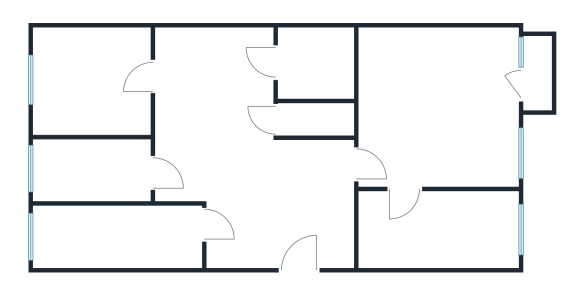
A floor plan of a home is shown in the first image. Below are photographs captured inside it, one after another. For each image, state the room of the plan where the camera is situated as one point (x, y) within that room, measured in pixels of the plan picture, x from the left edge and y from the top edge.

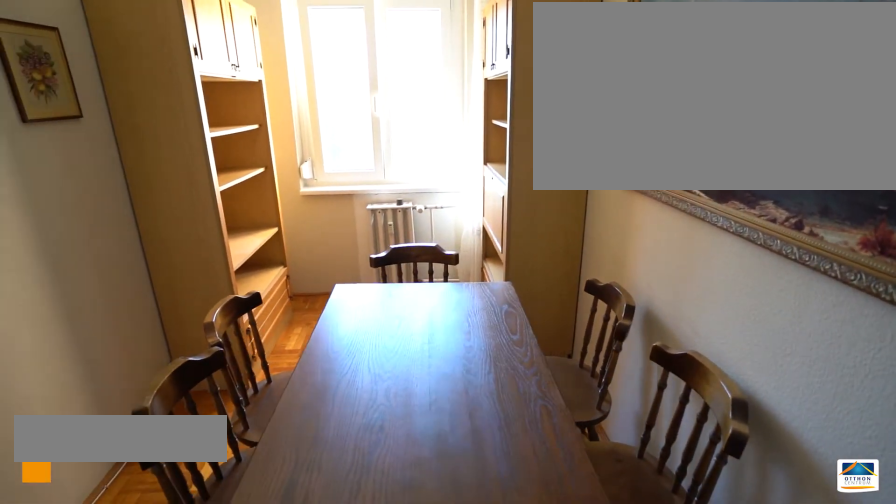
(432, 238)
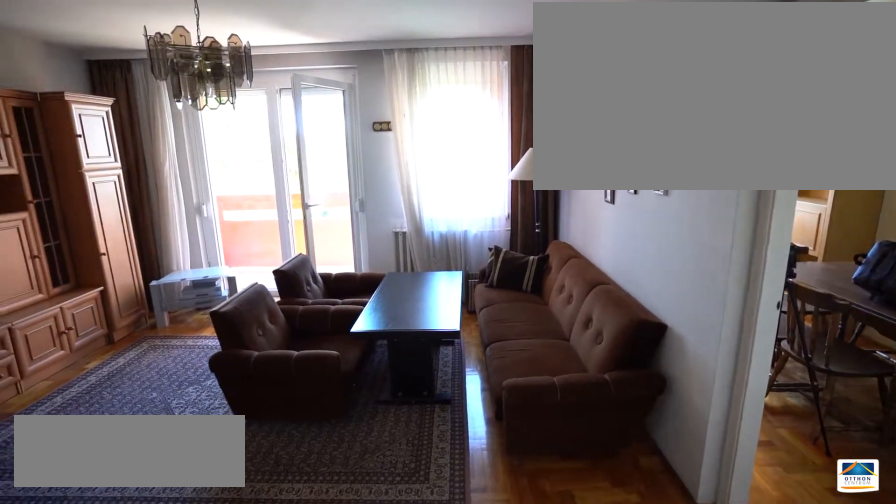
(439, 116)
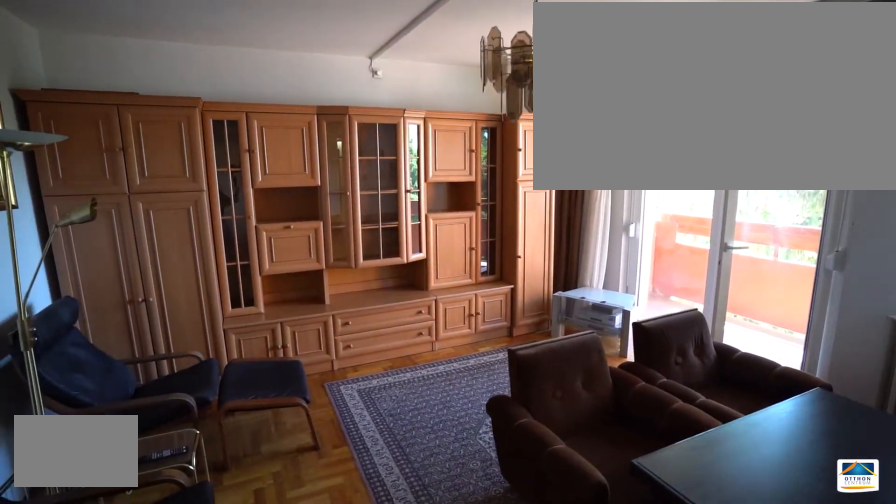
(439, 116)
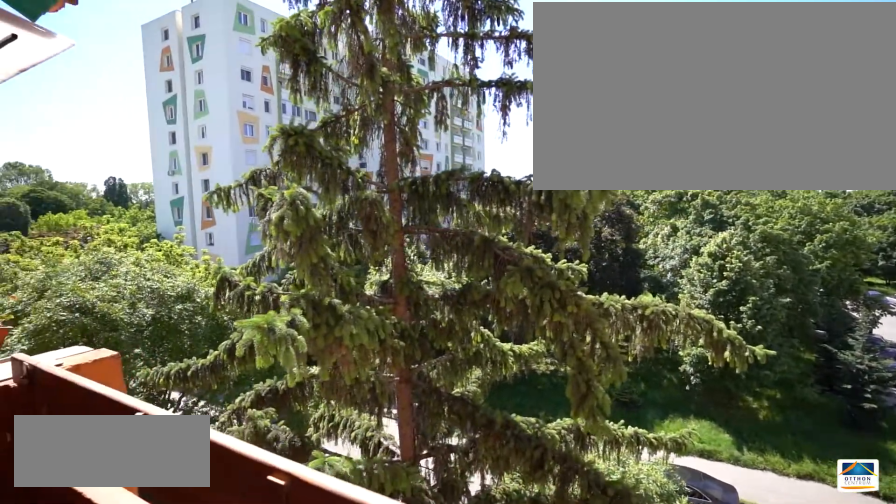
(537, 69)
